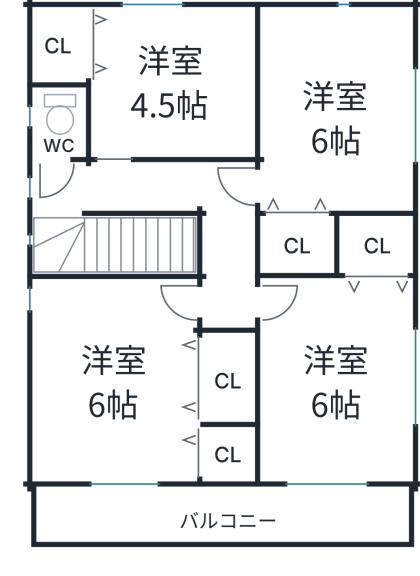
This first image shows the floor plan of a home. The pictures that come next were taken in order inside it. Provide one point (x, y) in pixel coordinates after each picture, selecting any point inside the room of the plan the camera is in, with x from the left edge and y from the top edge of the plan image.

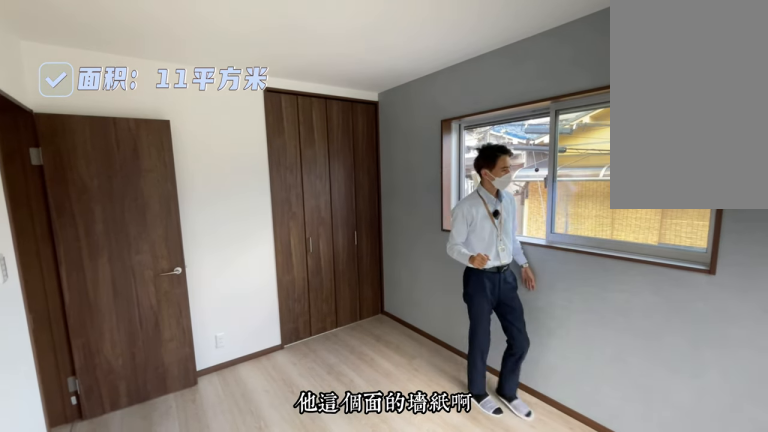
(329, 463)
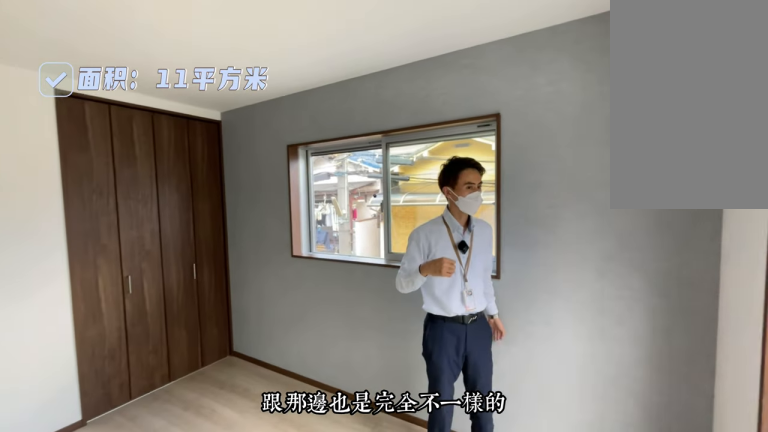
(329, 392)
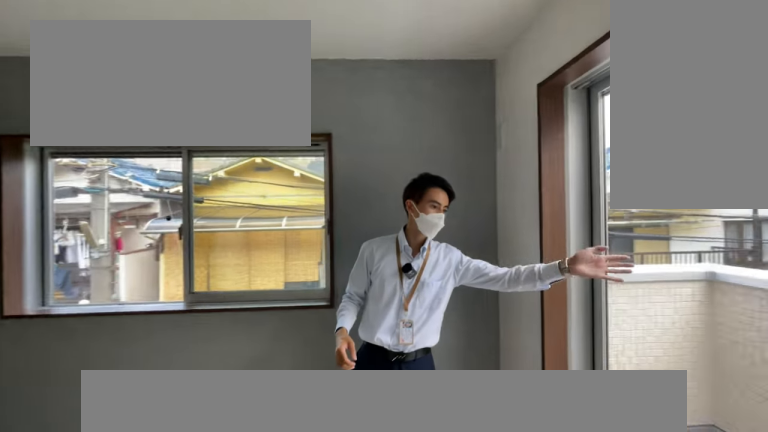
(329, 399)
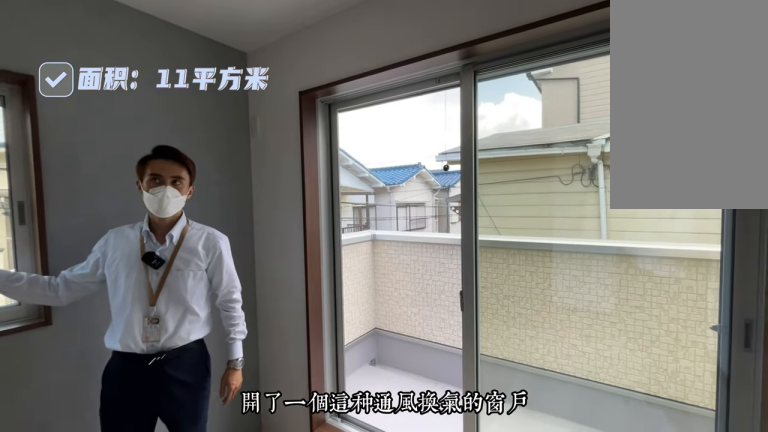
(329, 372)
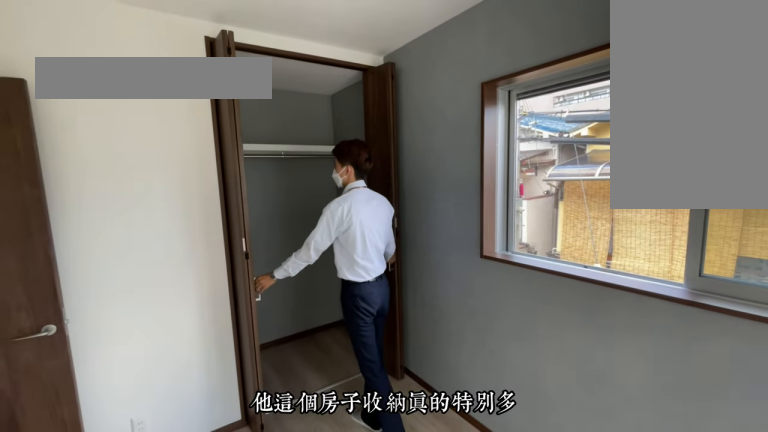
(329, 384)
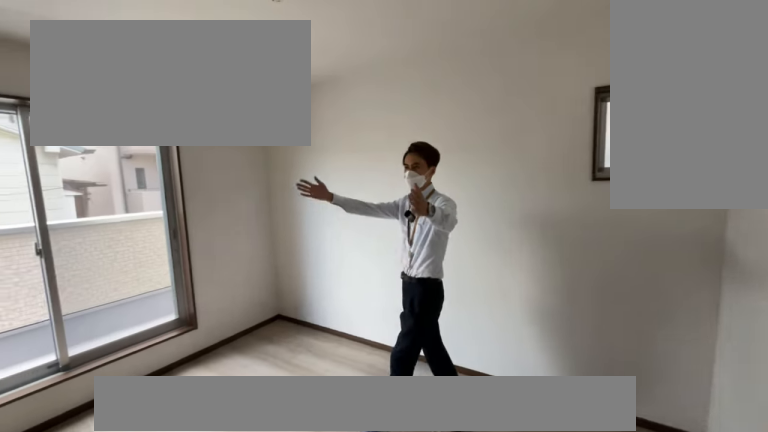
(118, 396)
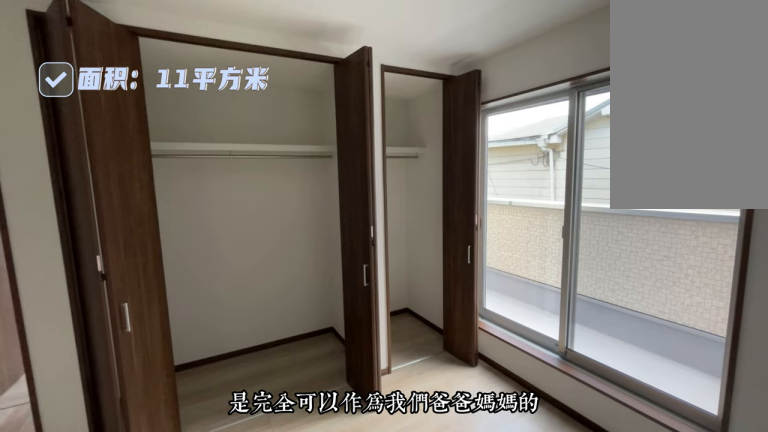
(120, 394)
